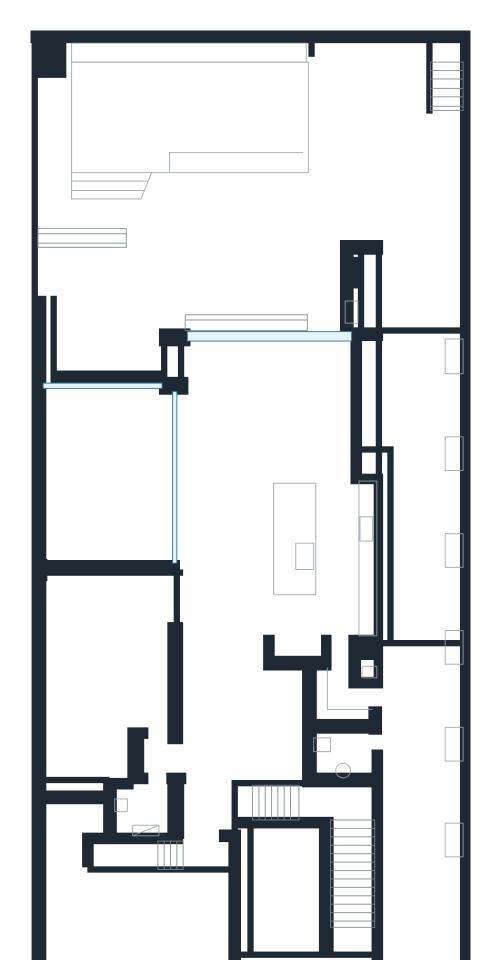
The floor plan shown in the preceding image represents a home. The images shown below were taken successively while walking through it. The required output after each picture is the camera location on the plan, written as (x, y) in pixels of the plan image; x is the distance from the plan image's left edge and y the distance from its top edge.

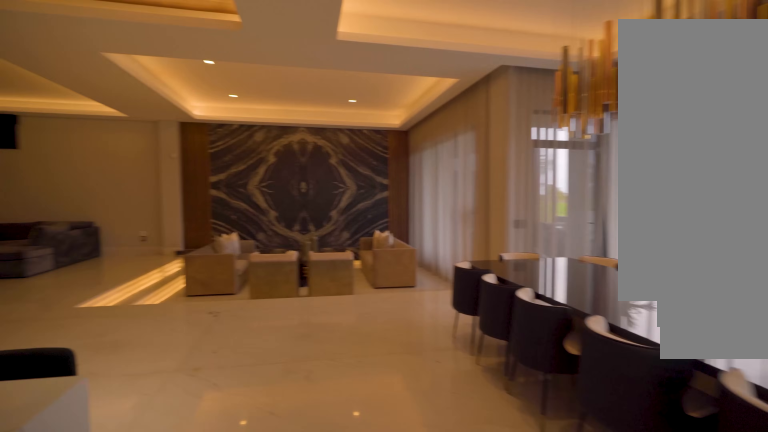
(320, 459)
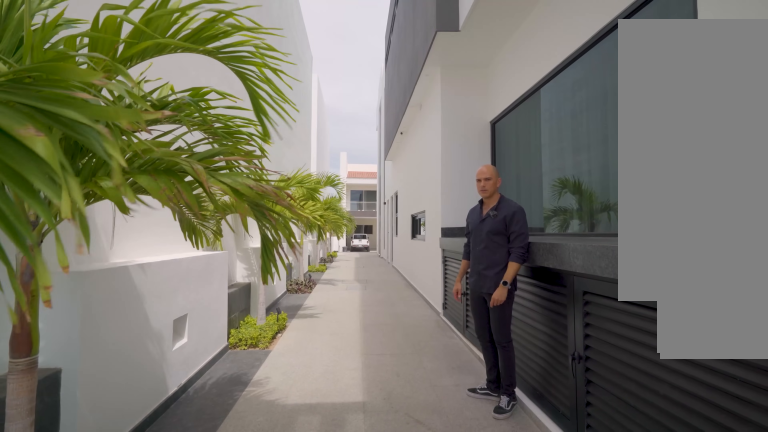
(425, 412)
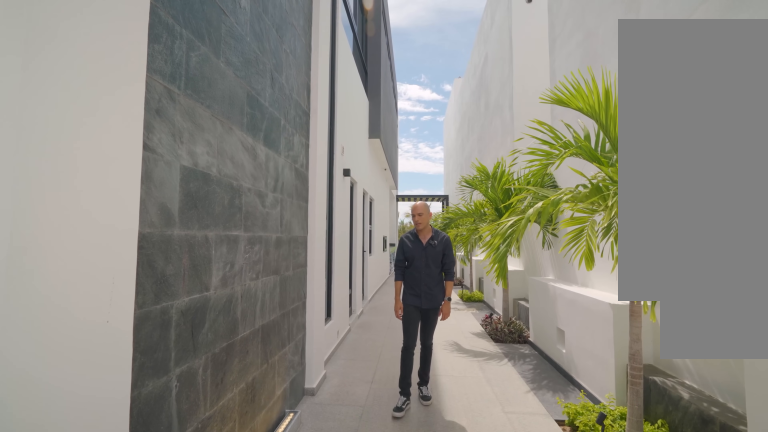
(427, 934)
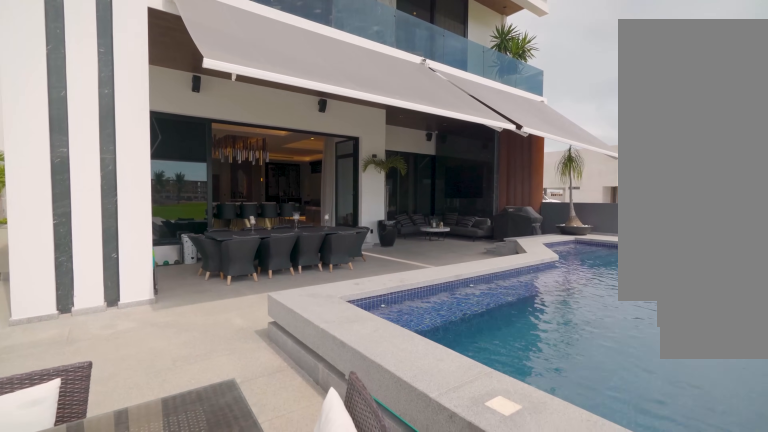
(349, 163)
